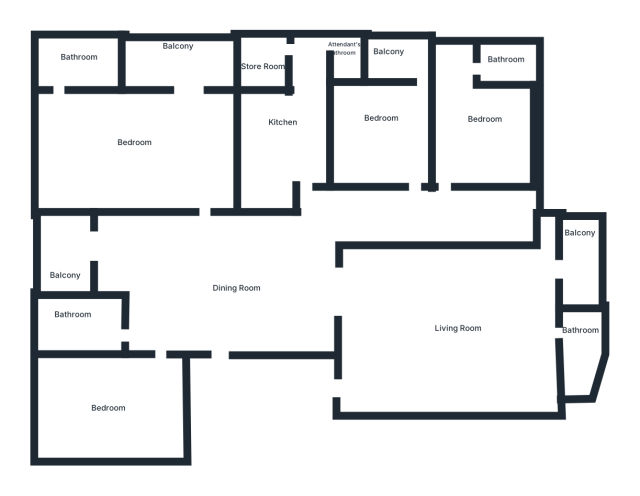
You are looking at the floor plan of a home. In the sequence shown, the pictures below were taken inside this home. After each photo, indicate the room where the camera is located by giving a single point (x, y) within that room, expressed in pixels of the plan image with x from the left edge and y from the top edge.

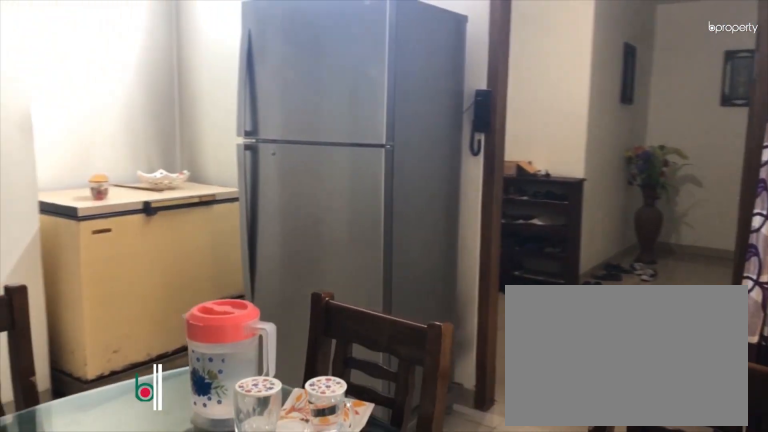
(234, 280)
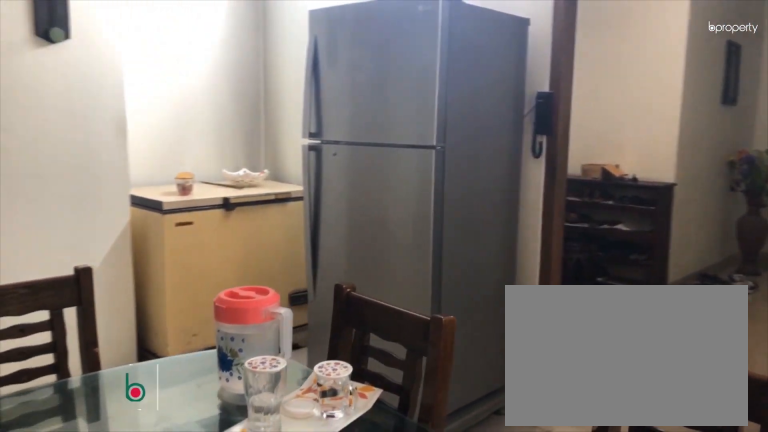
(234, 280)
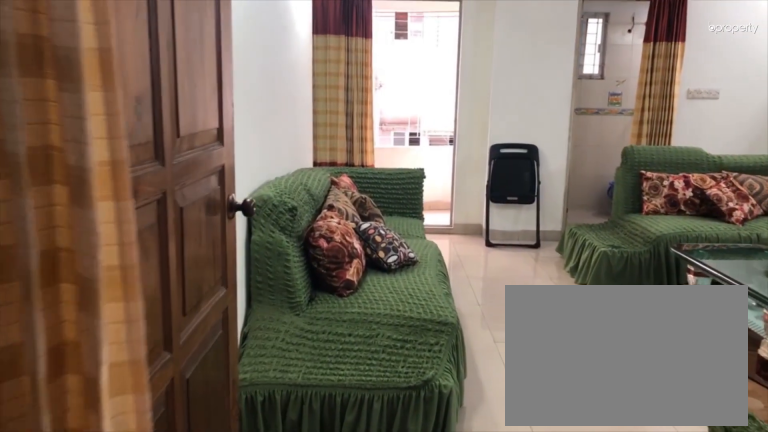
(383, 295)
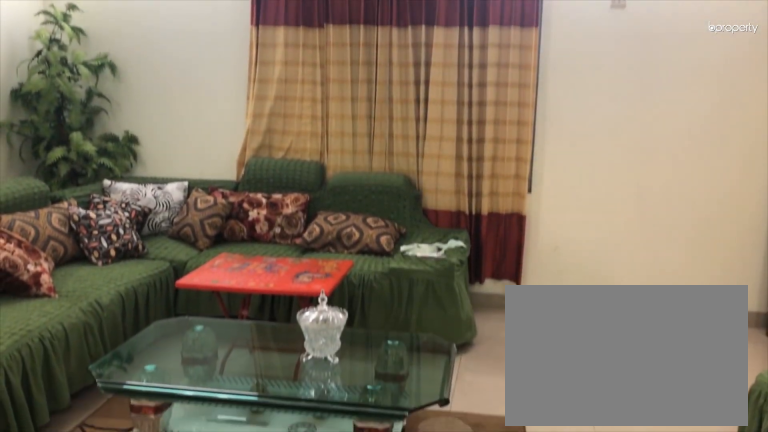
(457, 330)
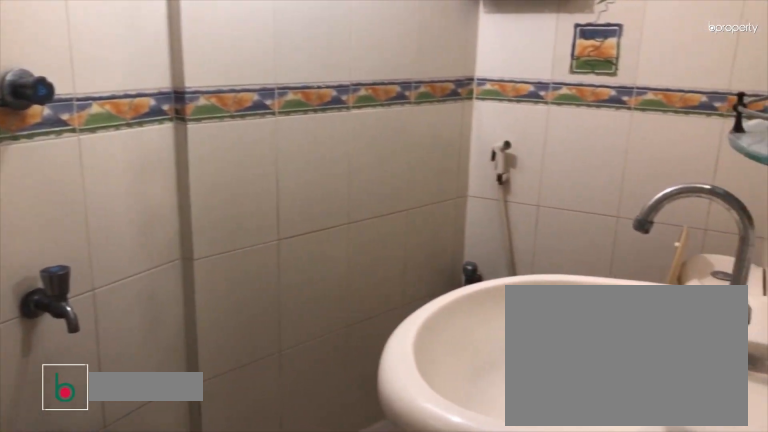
(576, 351)
